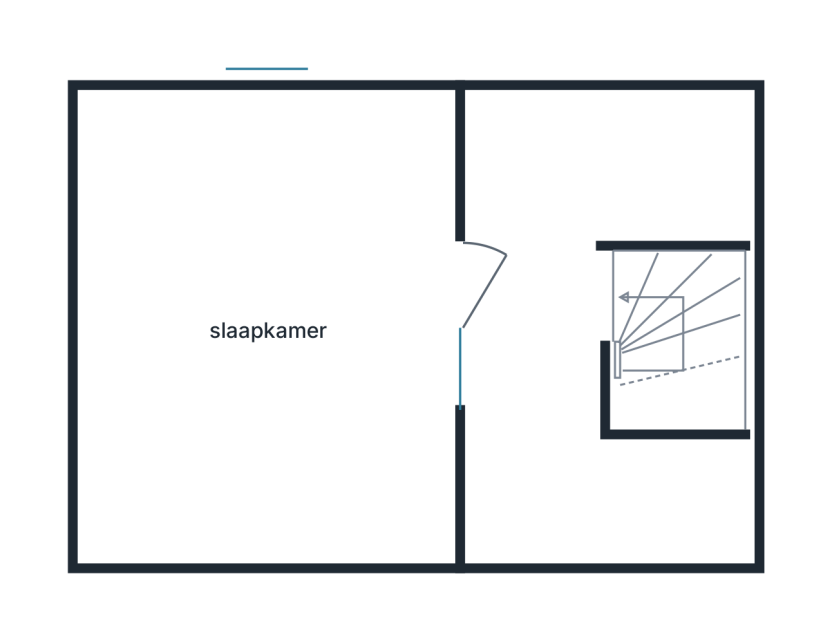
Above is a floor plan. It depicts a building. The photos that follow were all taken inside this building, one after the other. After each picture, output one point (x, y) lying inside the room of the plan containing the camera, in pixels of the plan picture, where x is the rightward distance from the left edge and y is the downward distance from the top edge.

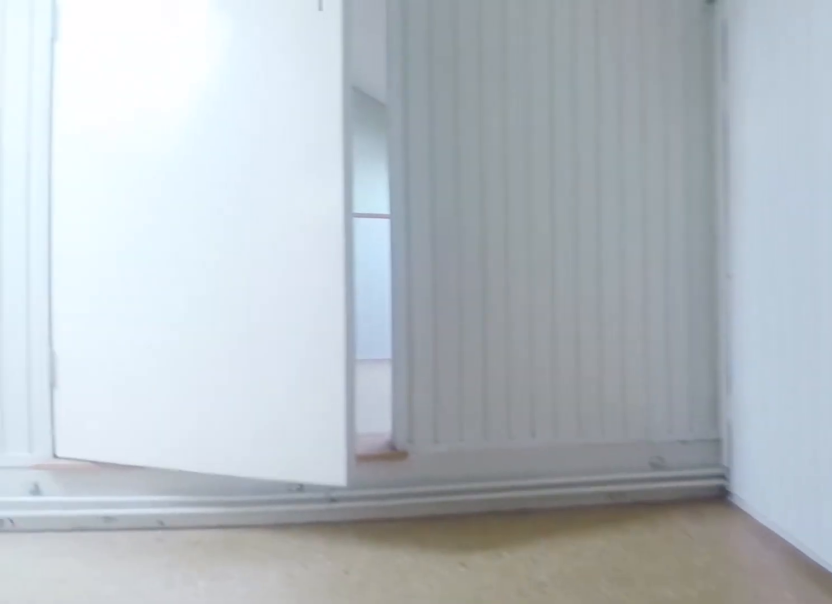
(585, 323)
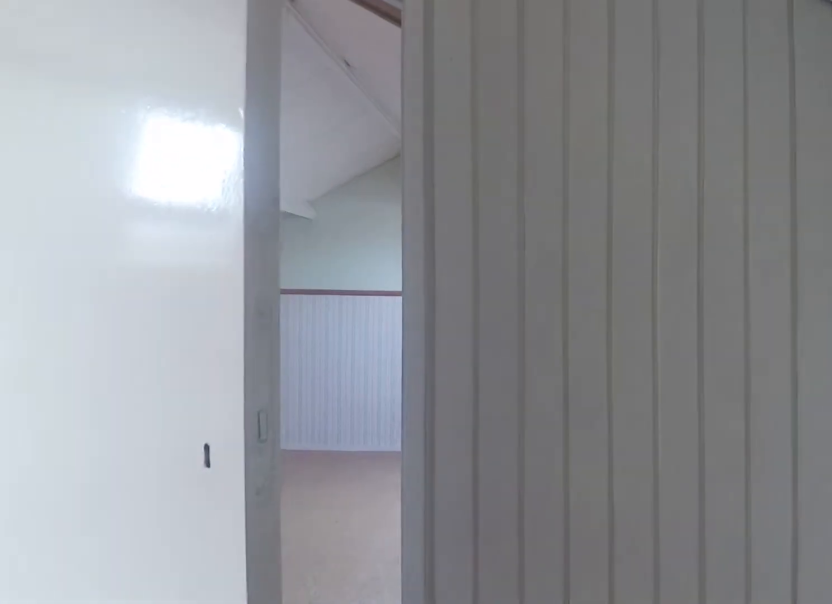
(585, 323)
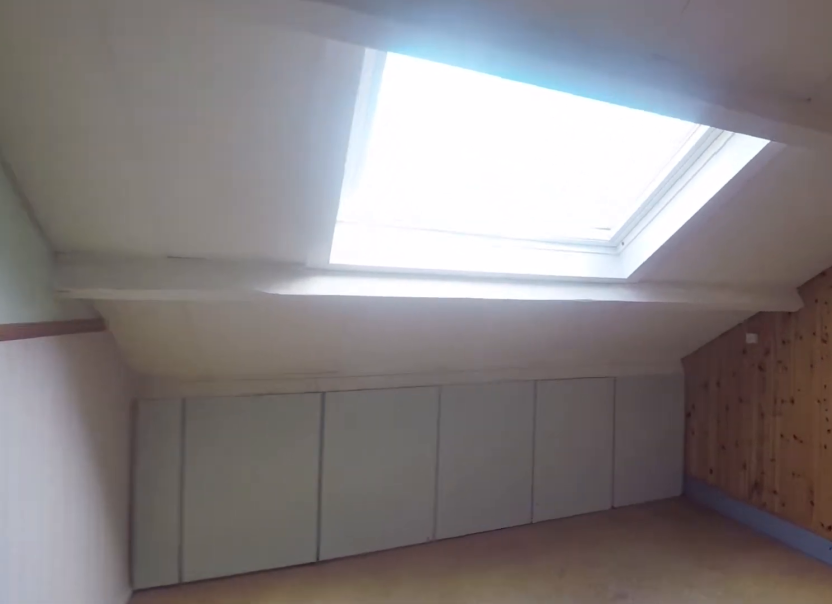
(271, 326)
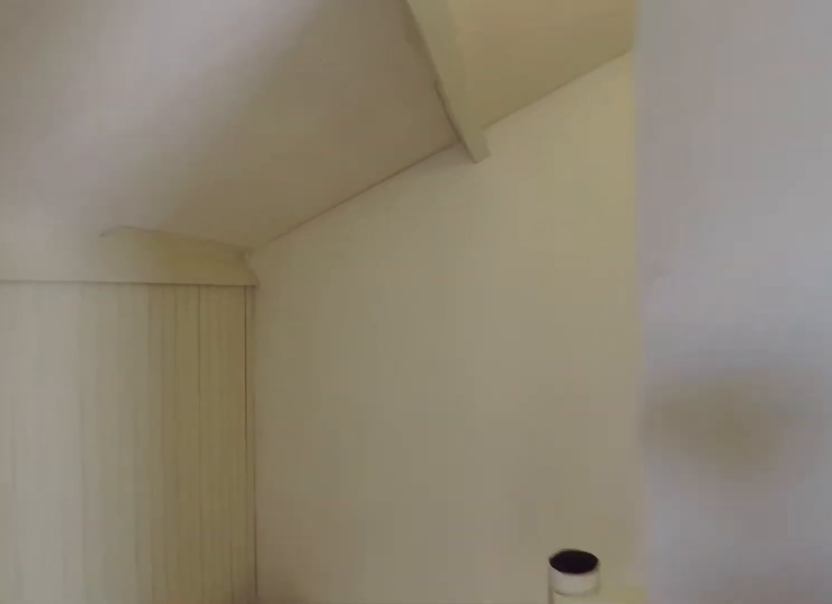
(585, 321)
